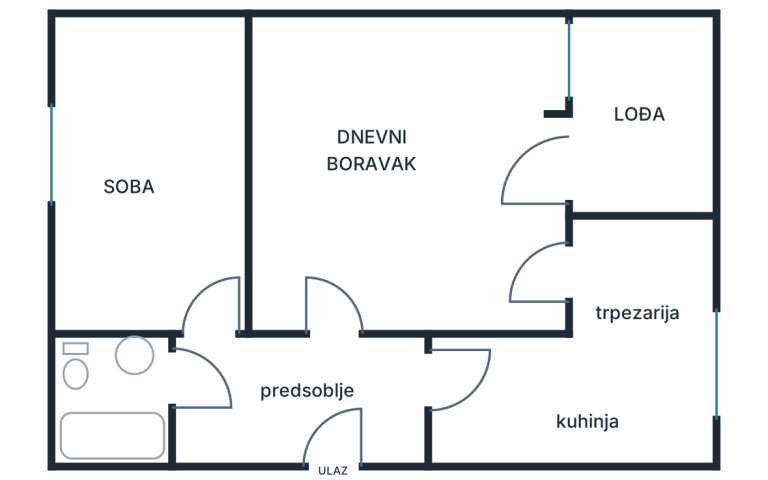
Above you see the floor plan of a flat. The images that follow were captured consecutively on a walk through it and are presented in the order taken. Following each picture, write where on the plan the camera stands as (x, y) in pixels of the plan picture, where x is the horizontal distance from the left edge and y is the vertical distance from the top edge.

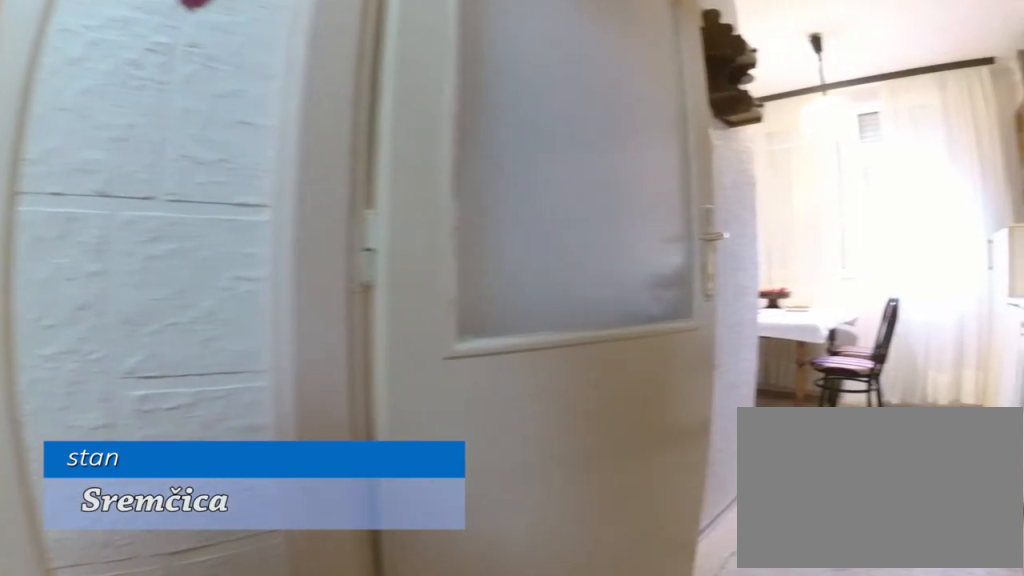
(360, 412)
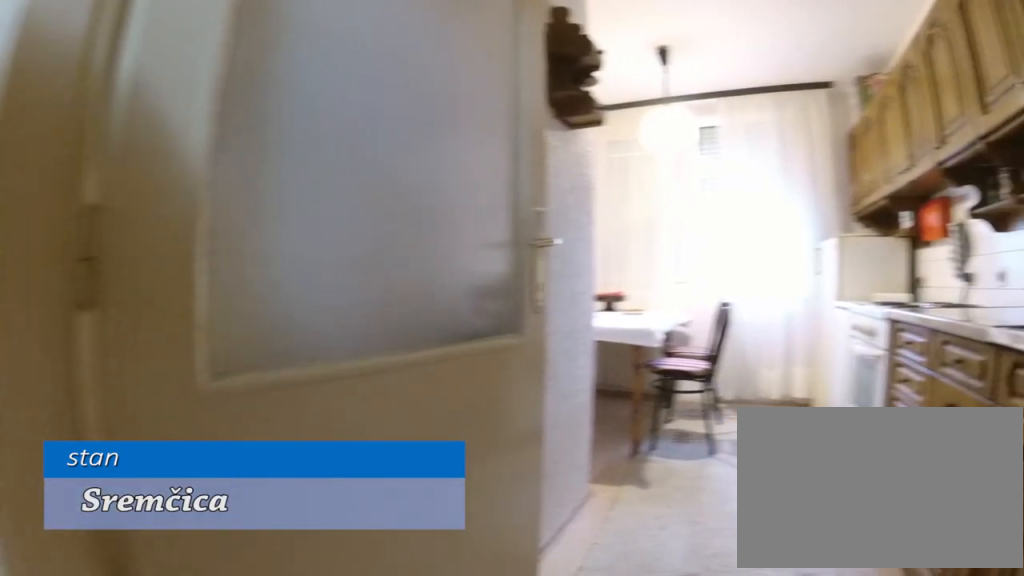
(372, 403)
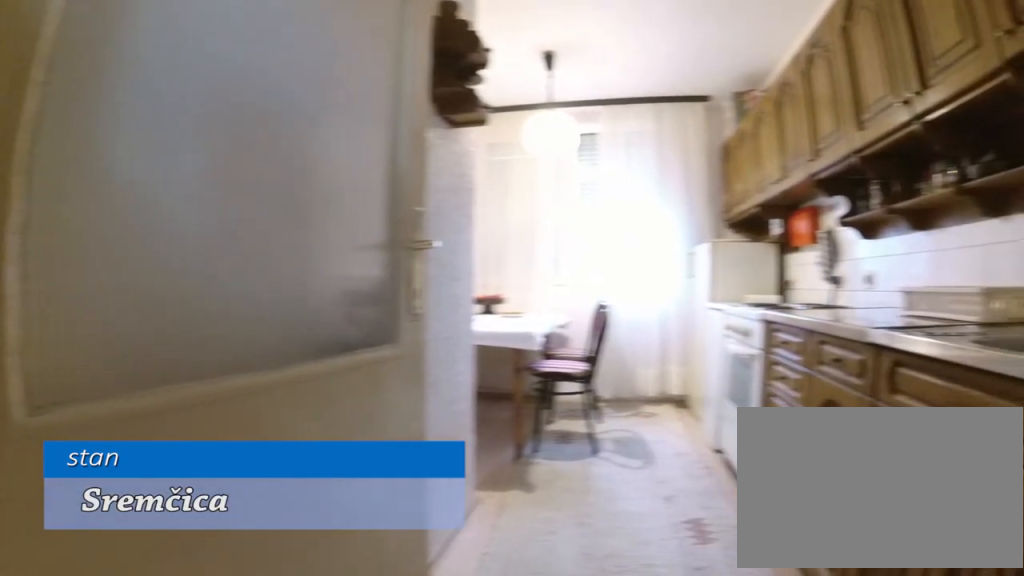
(379, 399)
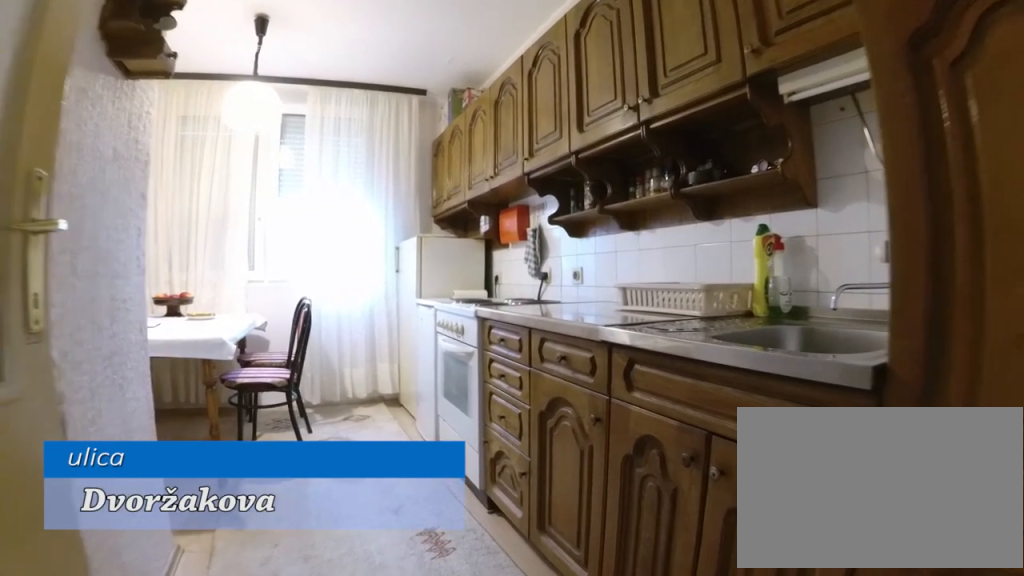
(410, 390)
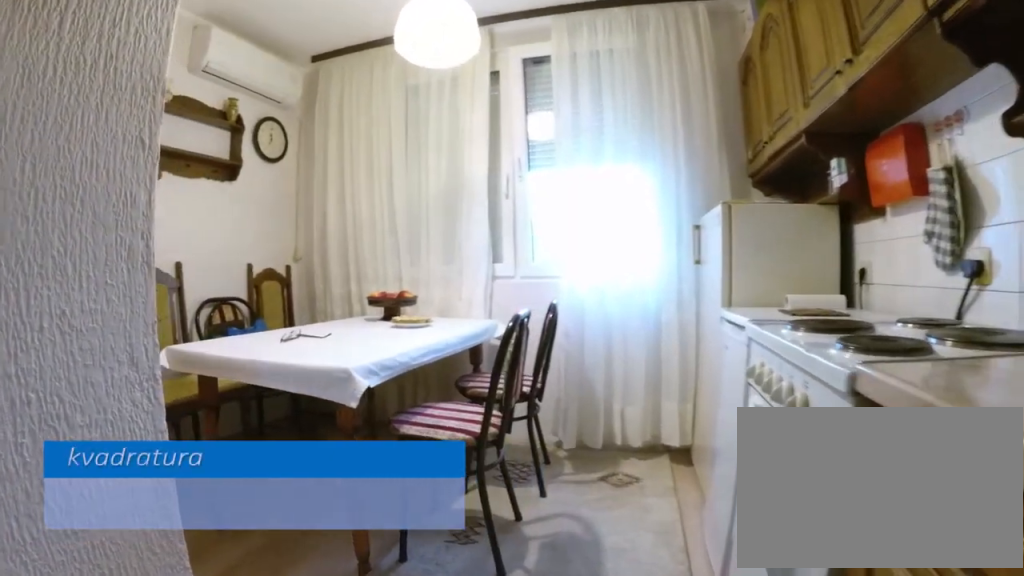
(514, 391)
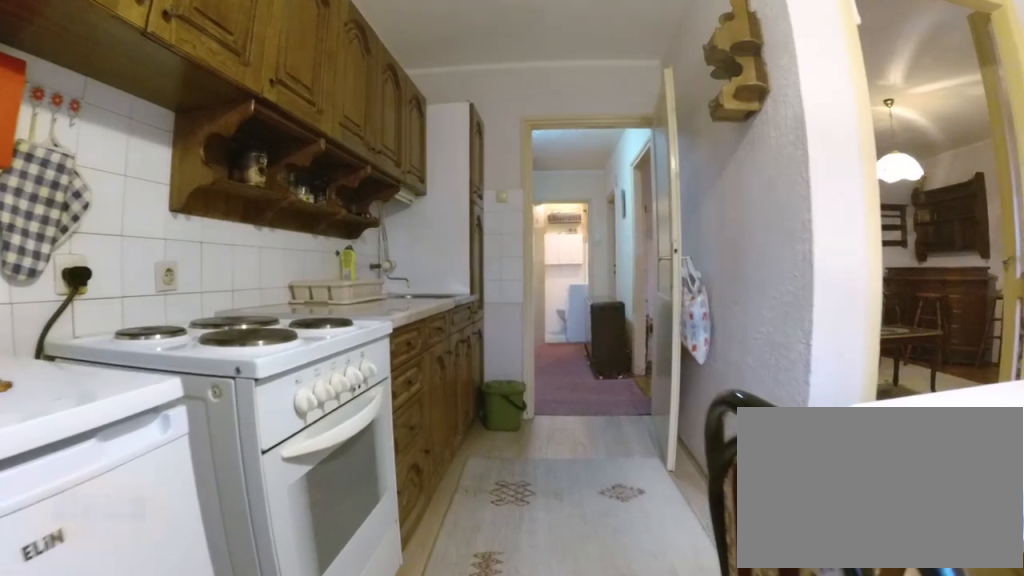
(661, 380)
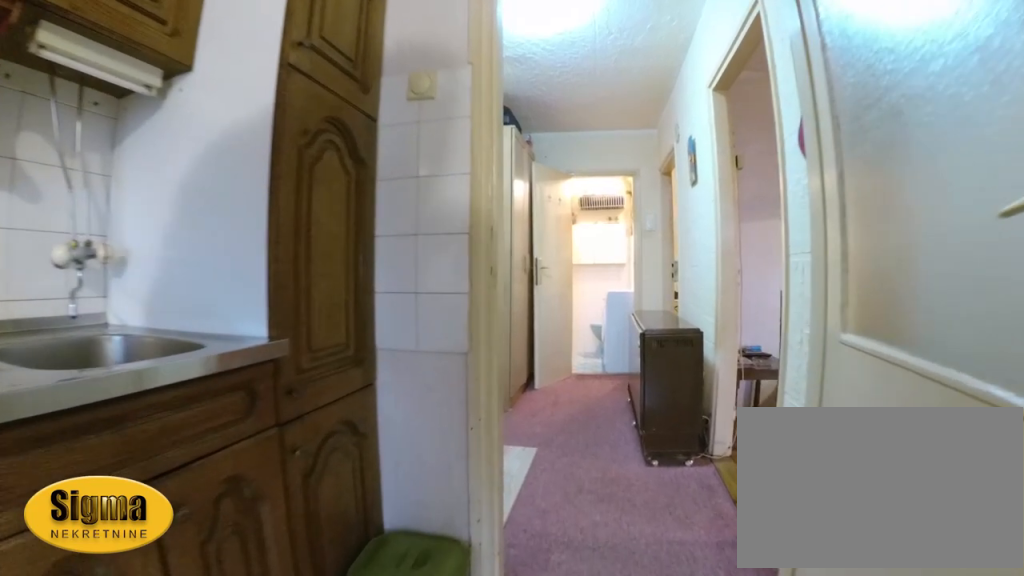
(523, 380)
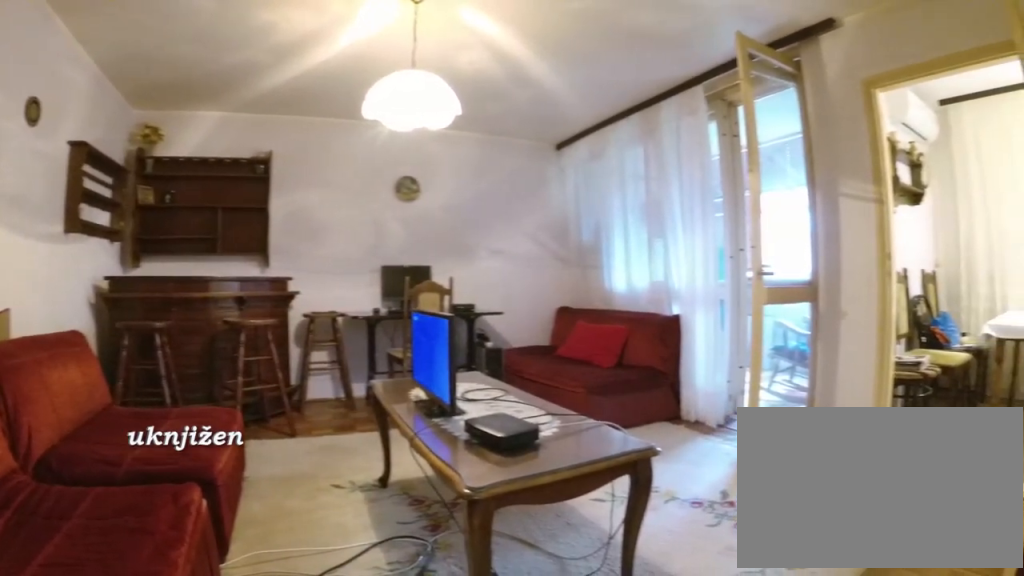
(335, 348)
